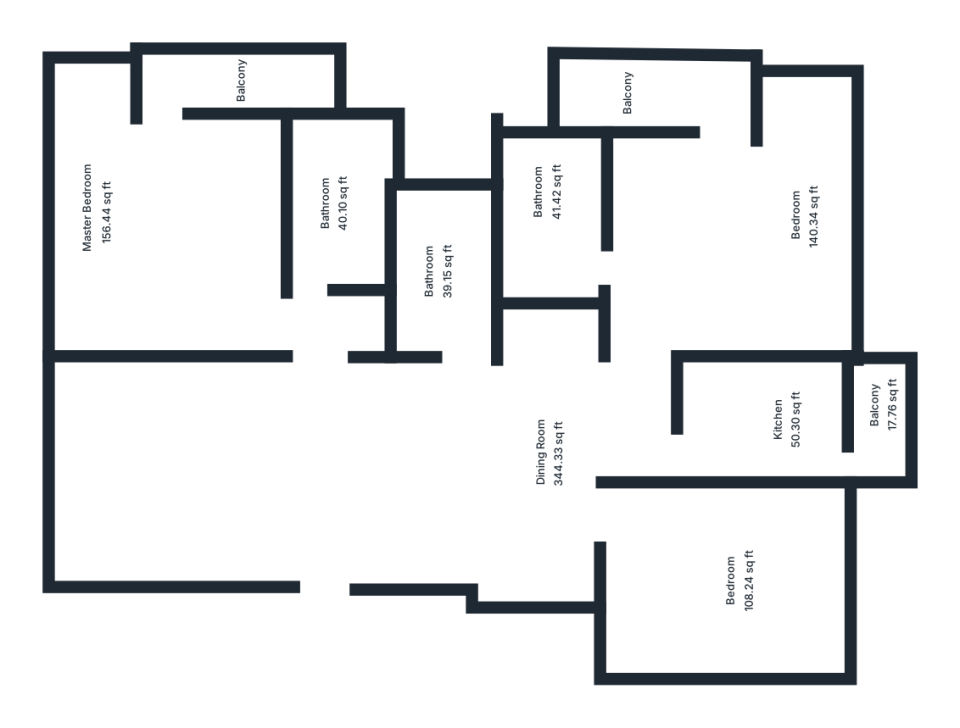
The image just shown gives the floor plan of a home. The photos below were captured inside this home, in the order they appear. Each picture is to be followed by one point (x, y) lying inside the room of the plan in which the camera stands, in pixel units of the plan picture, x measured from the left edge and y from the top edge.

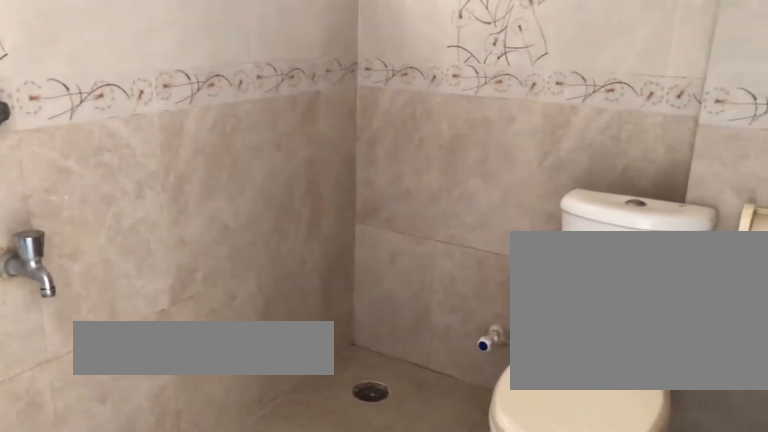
(536, 227)
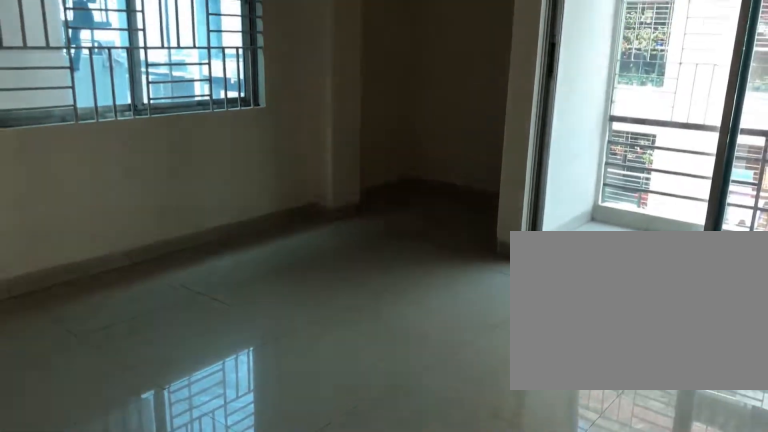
(216, 277)
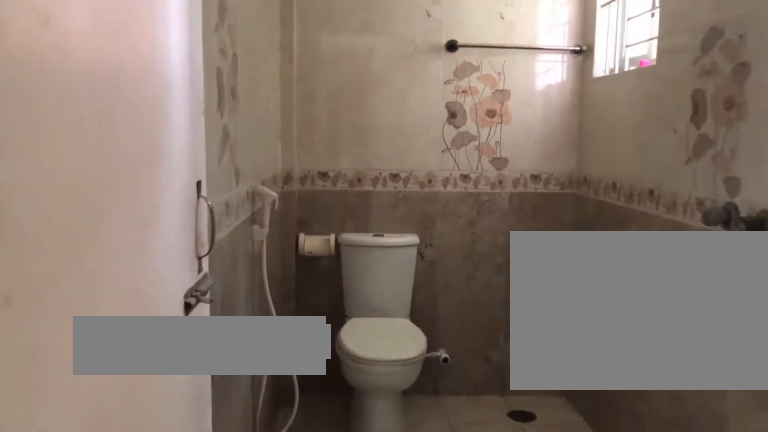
(338, 218)
